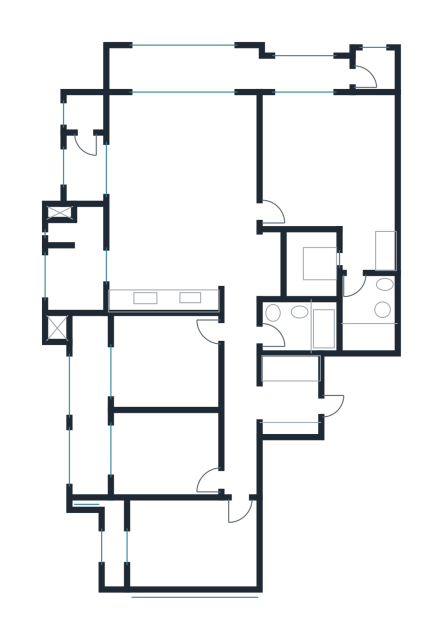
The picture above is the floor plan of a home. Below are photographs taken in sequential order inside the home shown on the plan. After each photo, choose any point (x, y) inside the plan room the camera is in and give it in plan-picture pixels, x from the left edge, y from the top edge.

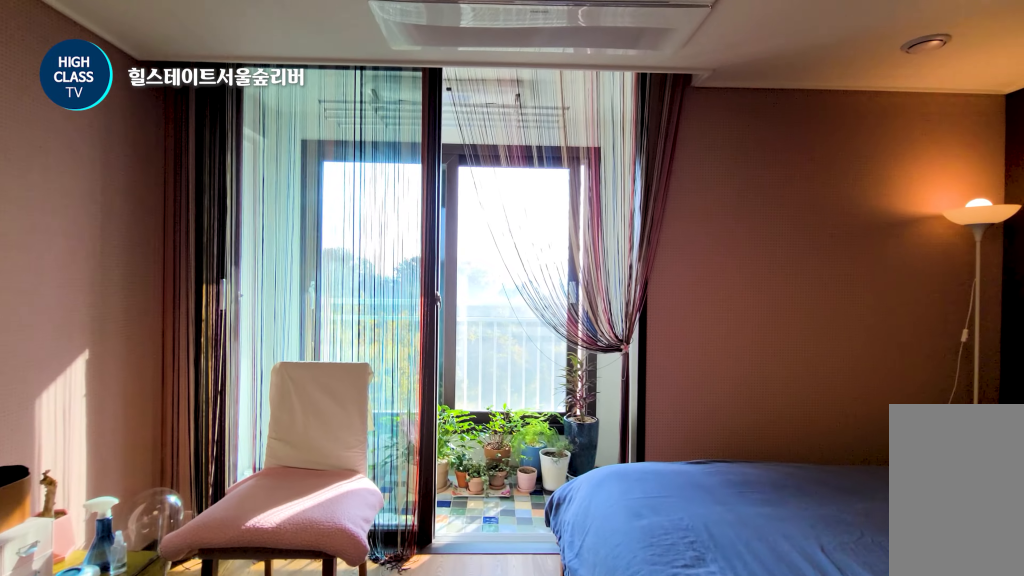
(329, 142)
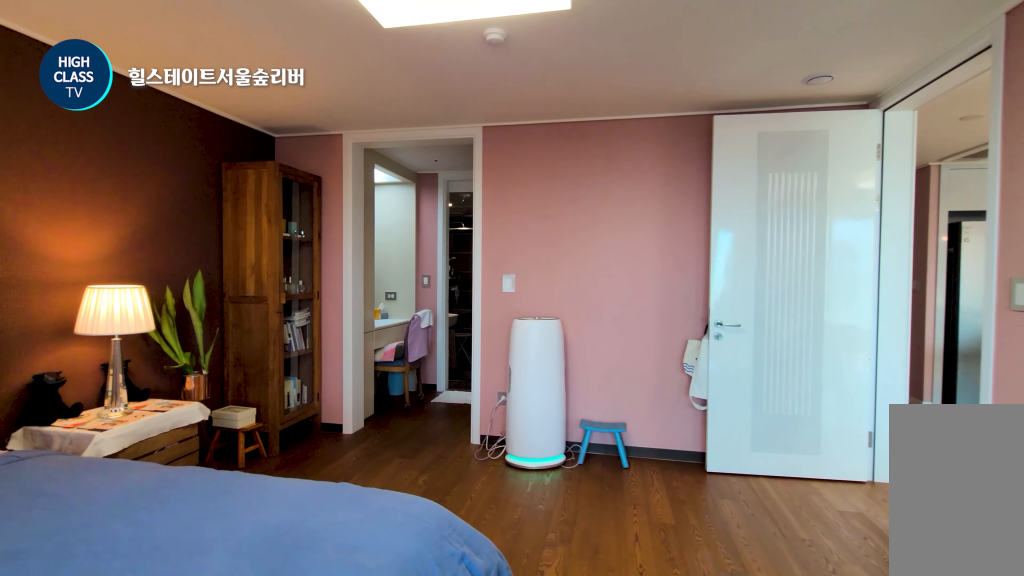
(329, 142)
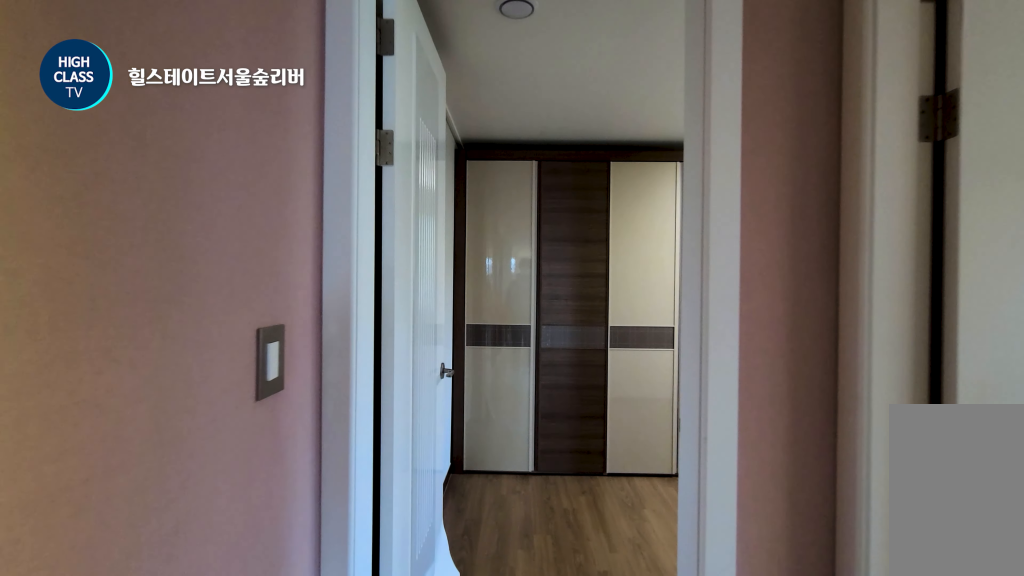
(239, 394)
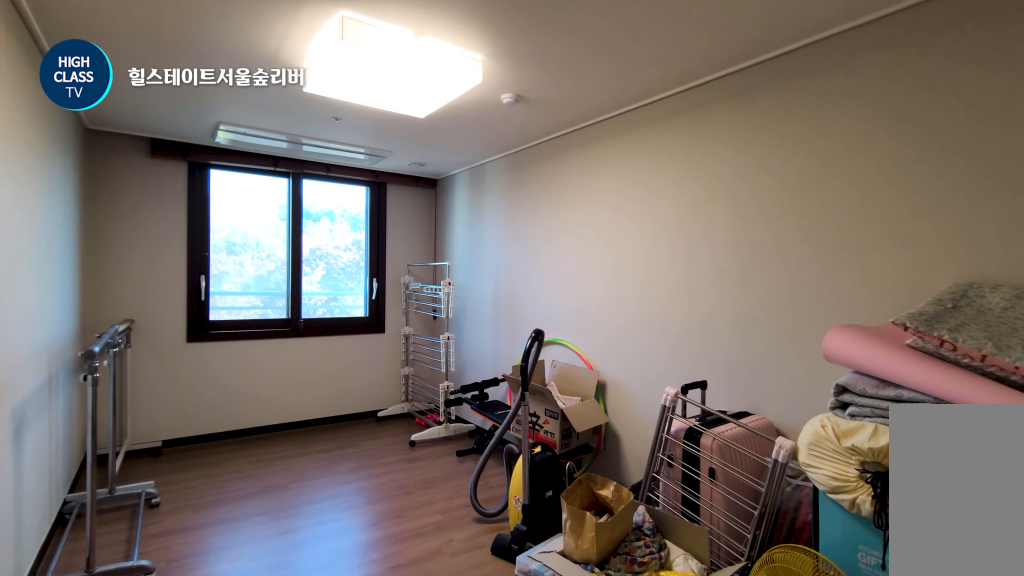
(145, 454)
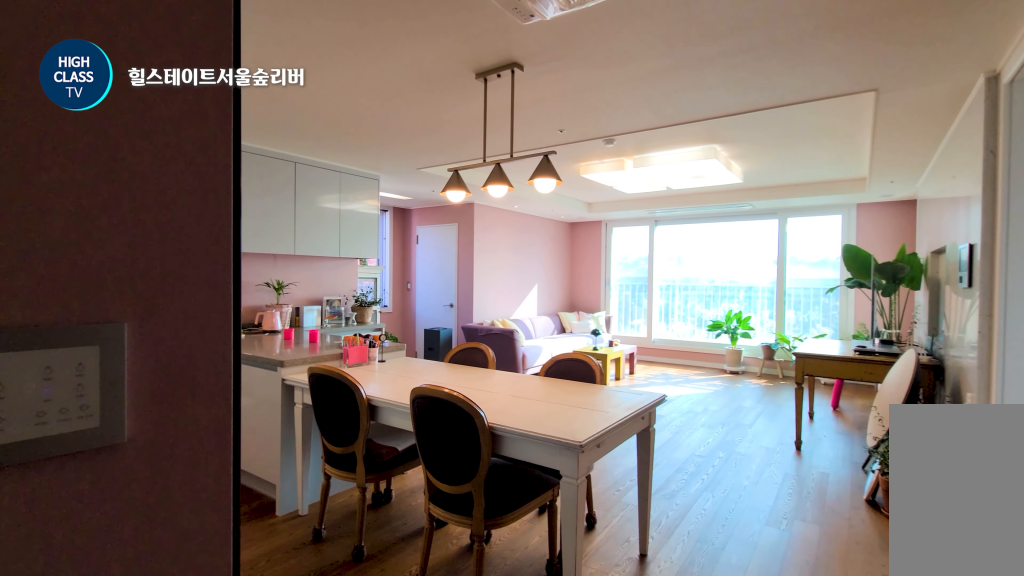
(239, 394)
